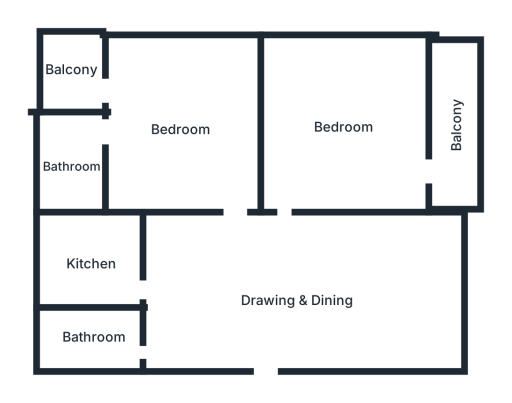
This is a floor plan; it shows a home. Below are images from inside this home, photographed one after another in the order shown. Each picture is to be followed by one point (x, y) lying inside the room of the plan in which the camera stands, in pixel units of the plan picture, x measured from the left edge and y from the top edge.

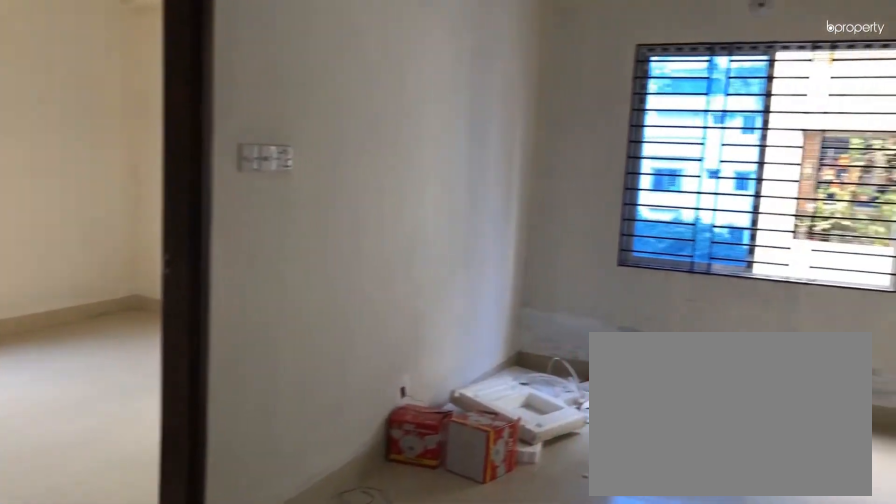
(269, 308)
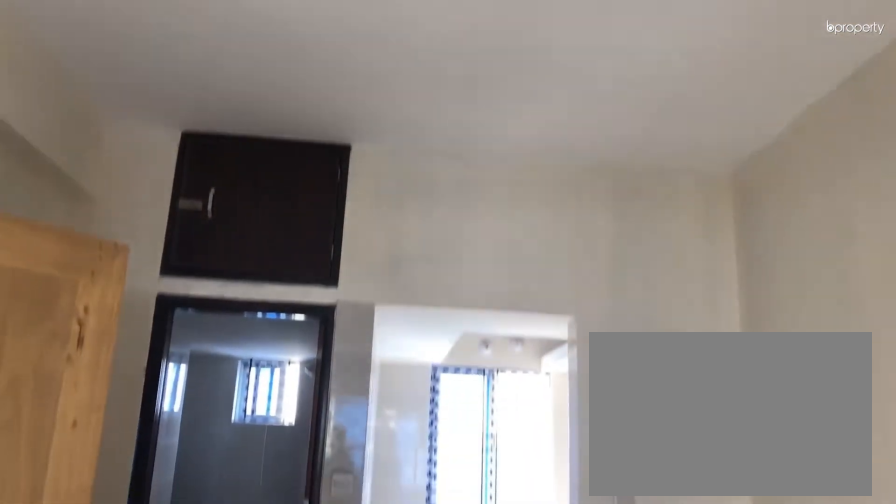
(269, 308)
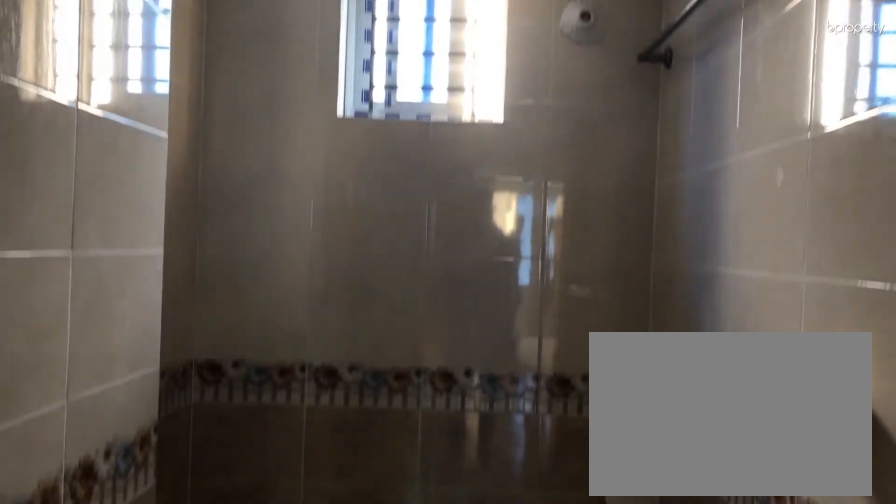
(94, 341)
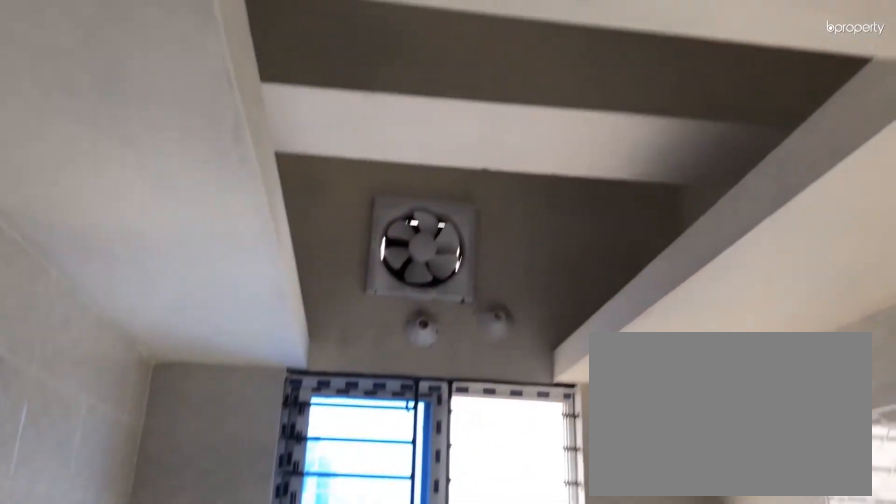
(92, 265)
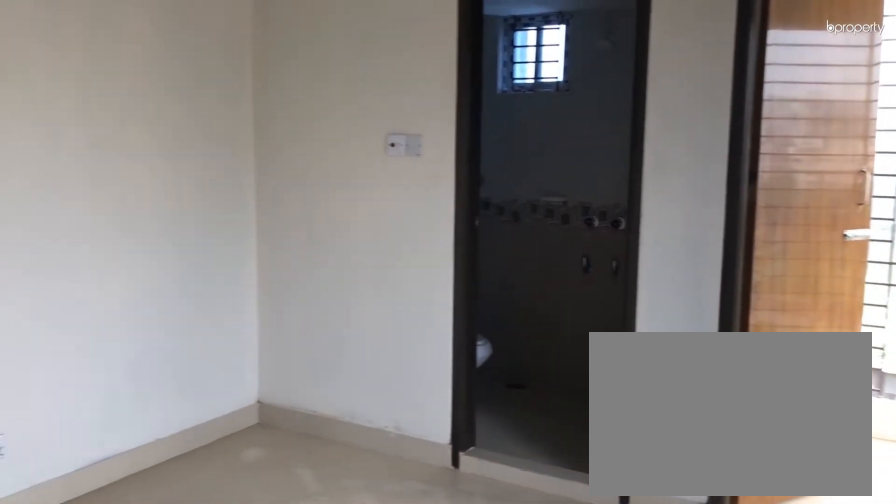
(173, 128)
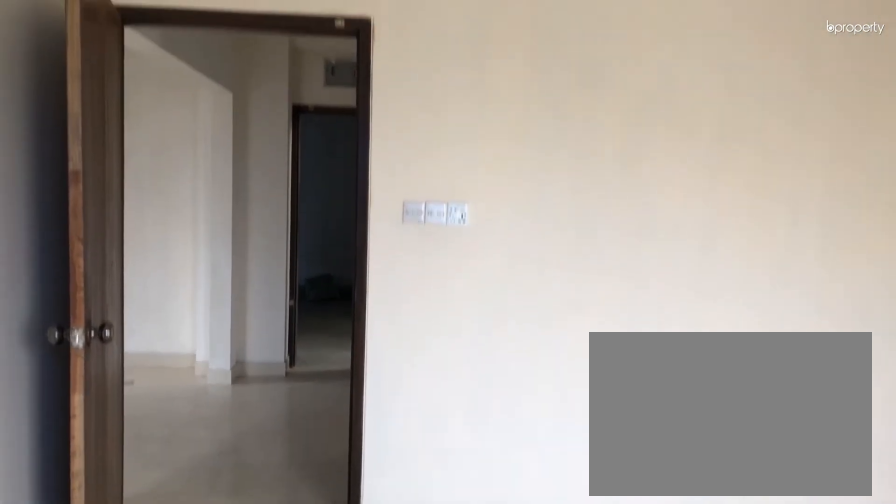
(173, 128)
